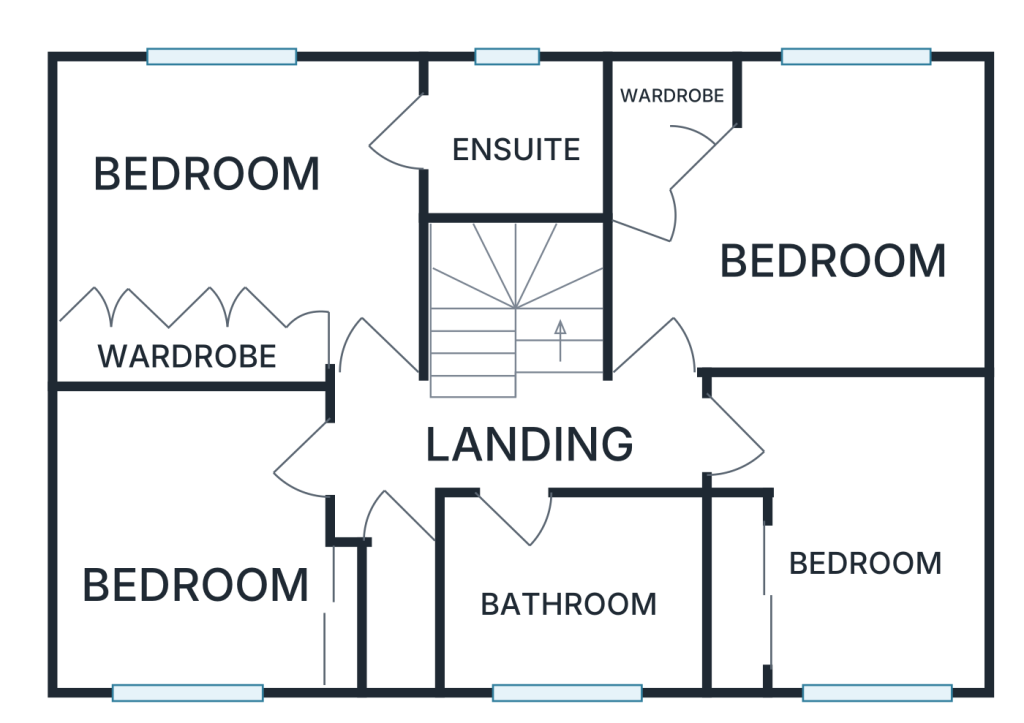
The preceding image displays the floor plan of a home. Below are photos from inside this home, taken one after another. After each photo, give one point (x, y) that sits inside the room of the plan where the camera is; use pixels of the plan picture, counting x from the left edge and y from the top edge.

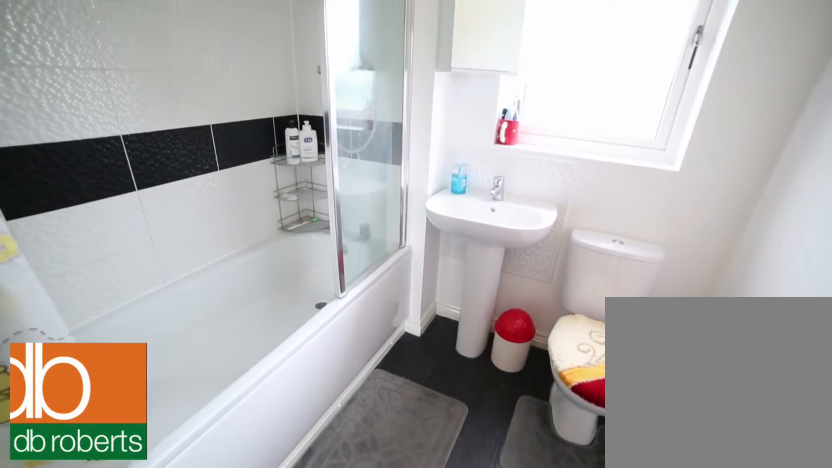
(576, 594)
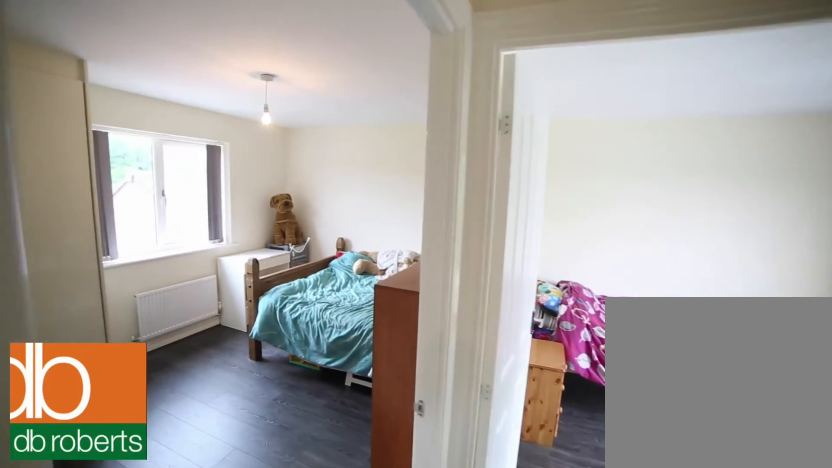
(512, 436)
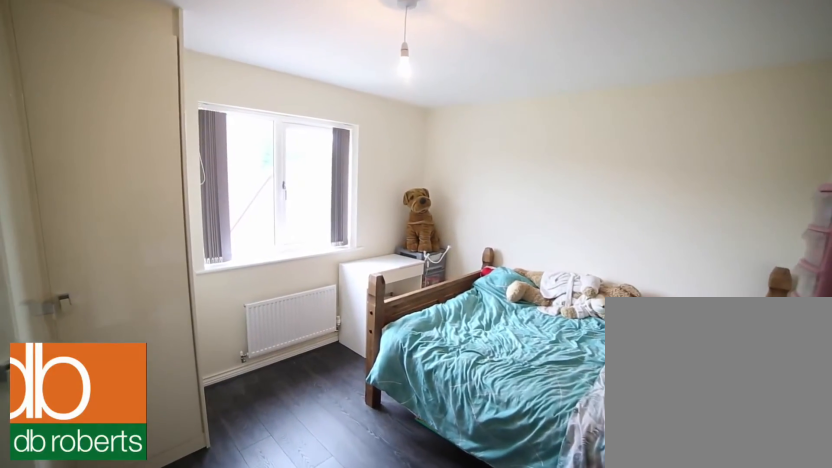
(796, 219)
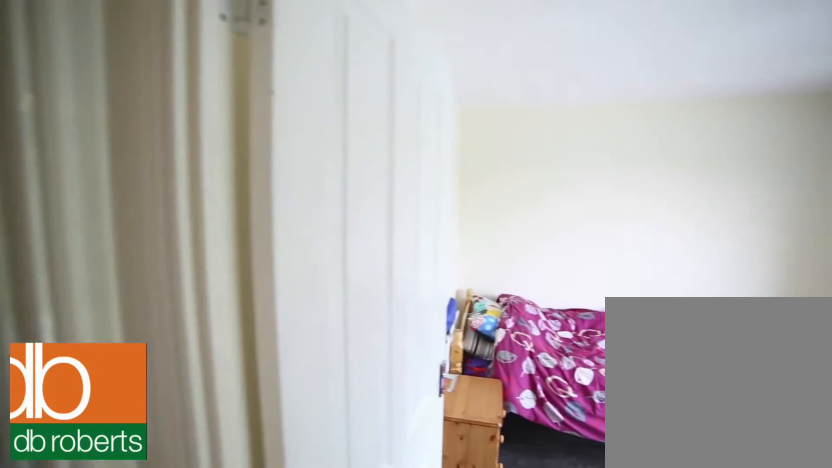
(852, 535)
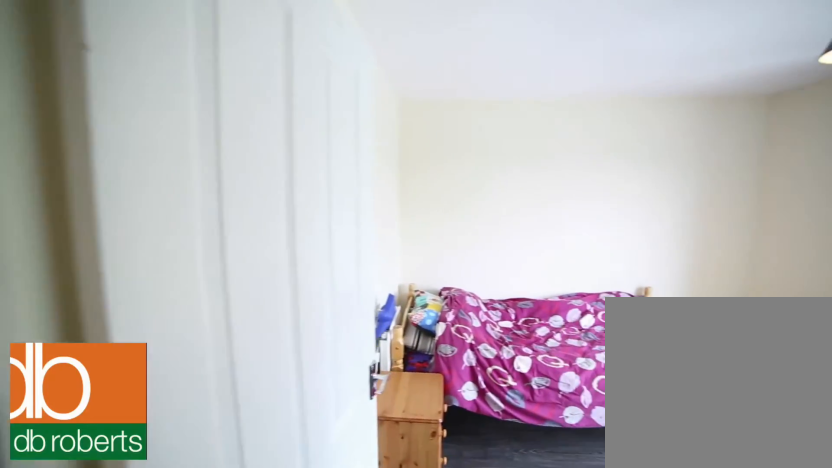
(852, 535)
